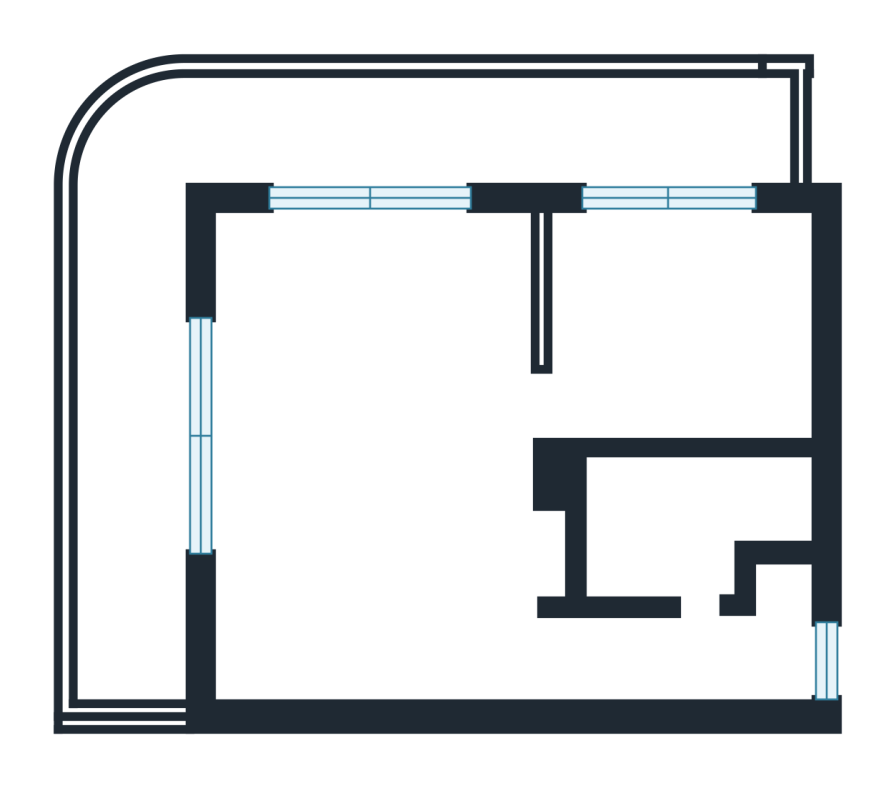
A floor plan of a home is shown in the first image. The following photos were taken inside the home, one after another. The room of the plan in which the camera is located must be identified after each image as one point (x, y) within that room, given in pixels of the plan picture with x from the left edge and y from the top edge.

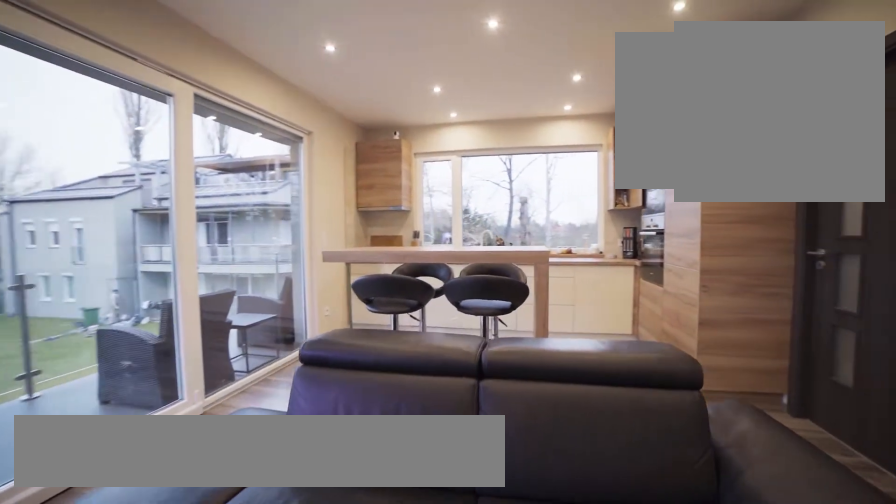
(379, 478)
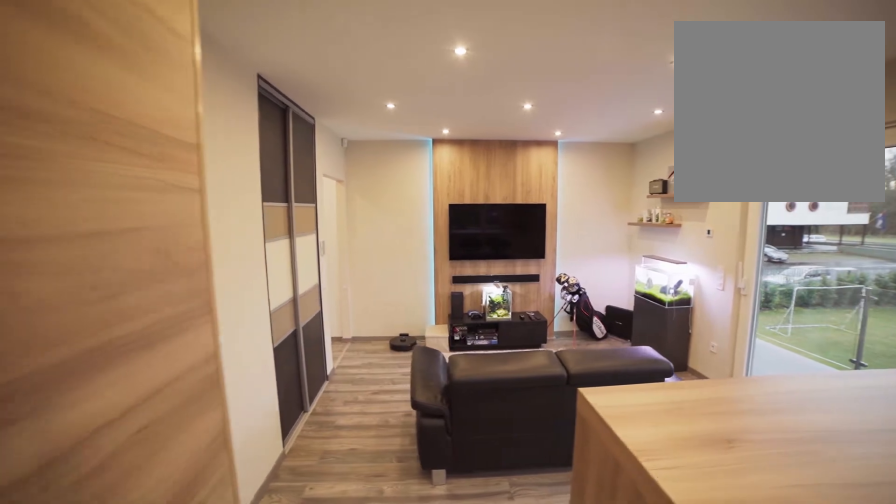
(382, 478)
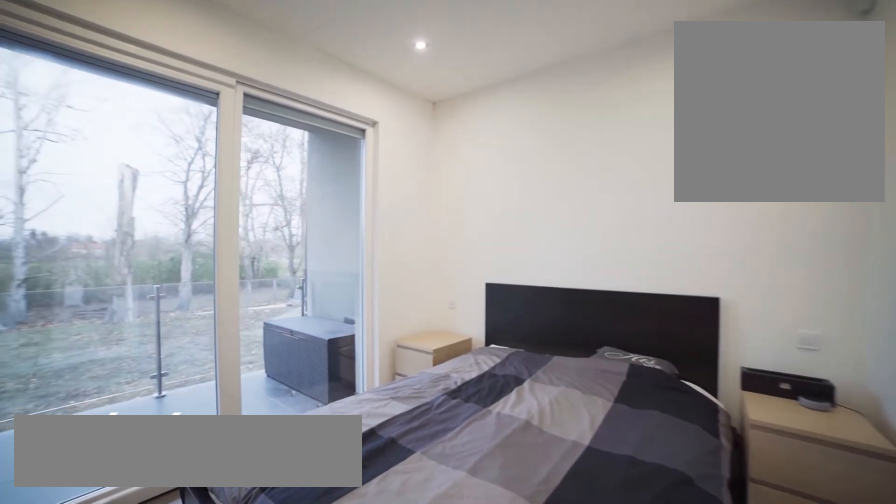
(693, 335)
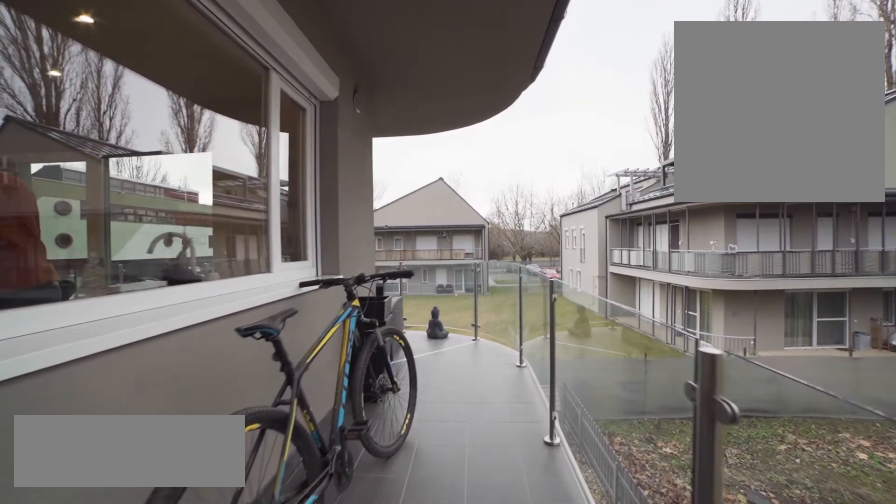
(371, 122)
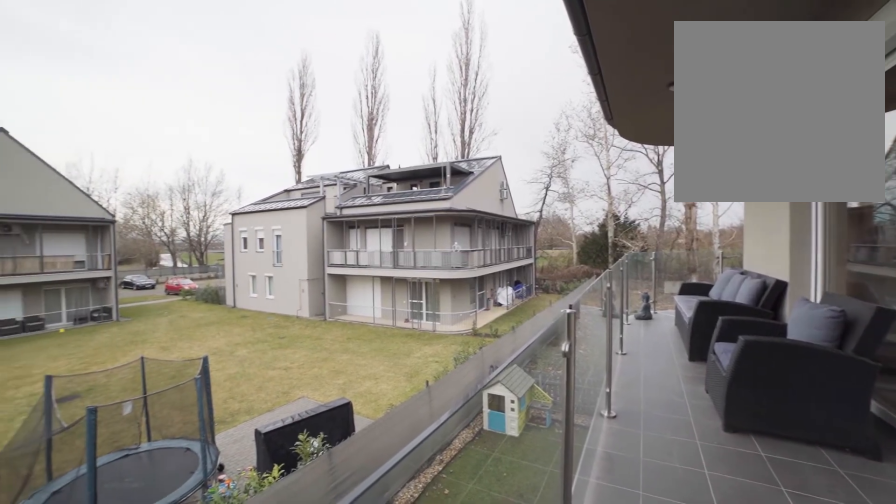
(136, 443)
